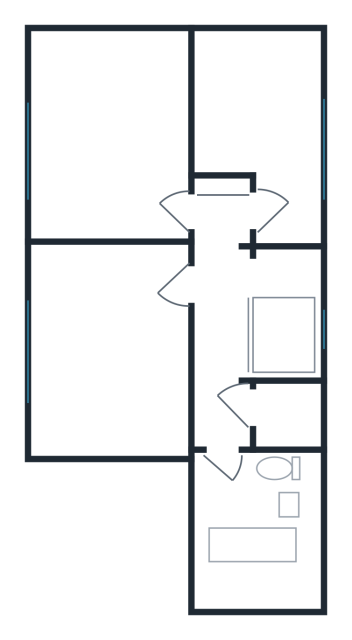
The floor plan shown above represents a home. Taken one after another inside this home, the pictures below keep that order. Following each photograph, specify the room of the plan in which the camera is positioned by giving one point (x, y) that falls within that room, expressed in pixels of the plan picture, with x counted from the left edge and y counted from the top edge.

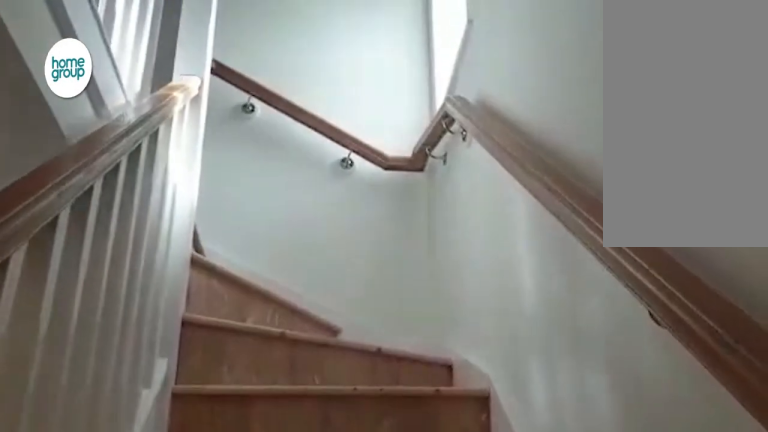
(251, 326)
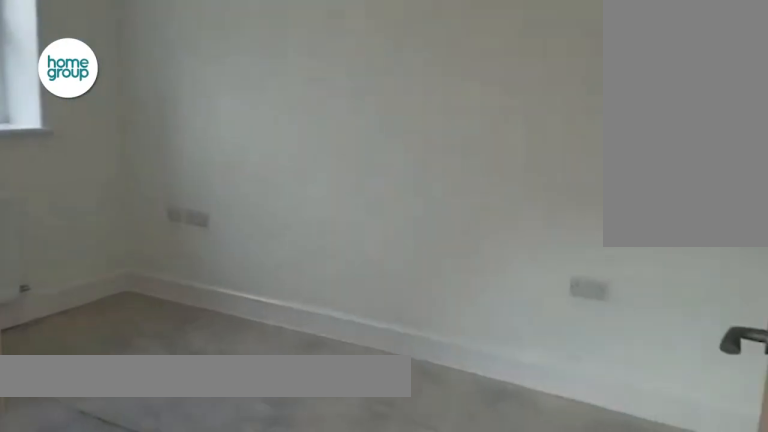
(112, 346)
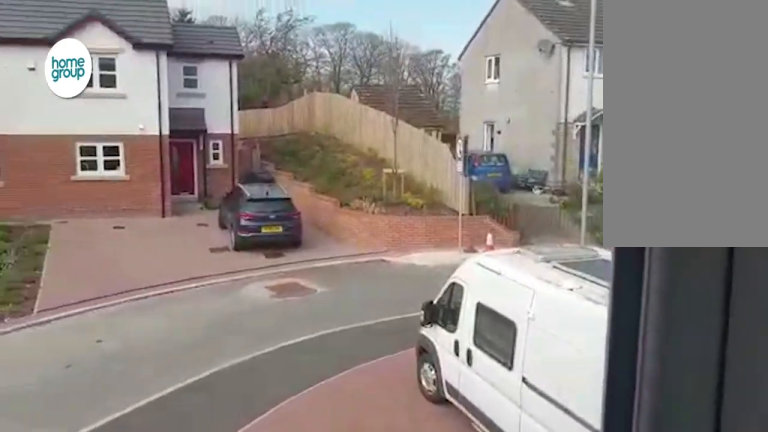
(112, 346)
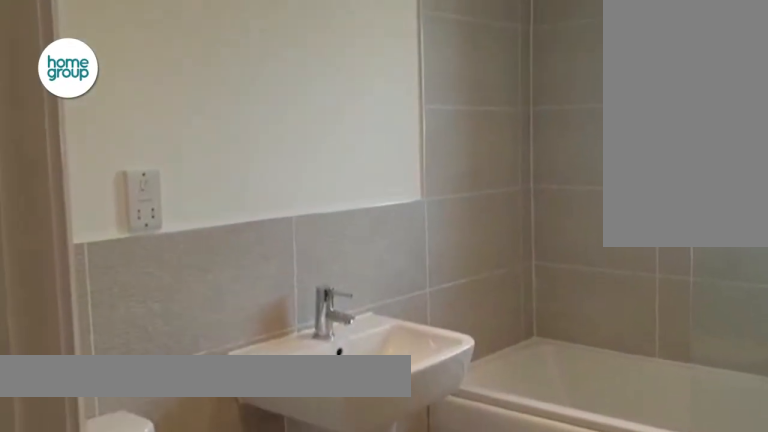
(262, 531)
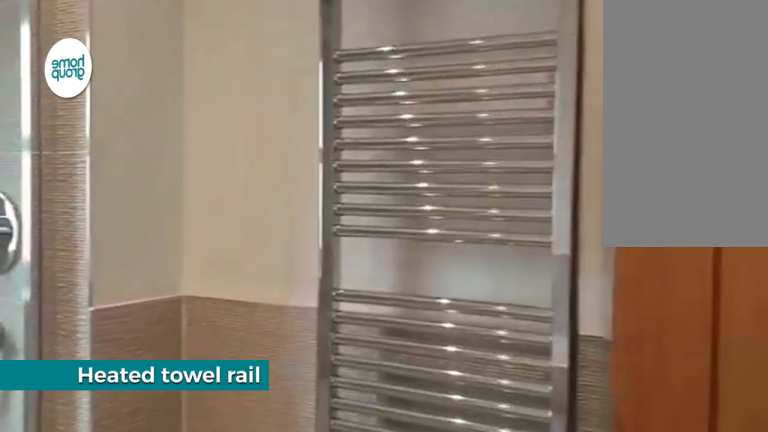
(262, 531)
